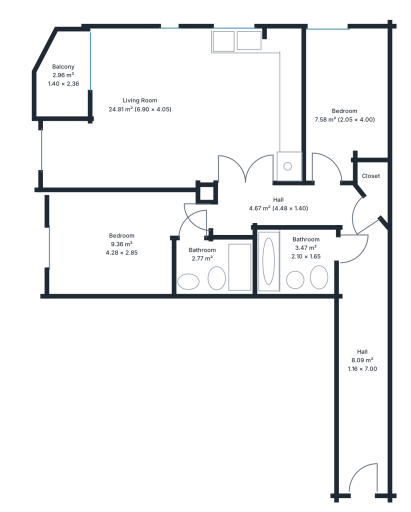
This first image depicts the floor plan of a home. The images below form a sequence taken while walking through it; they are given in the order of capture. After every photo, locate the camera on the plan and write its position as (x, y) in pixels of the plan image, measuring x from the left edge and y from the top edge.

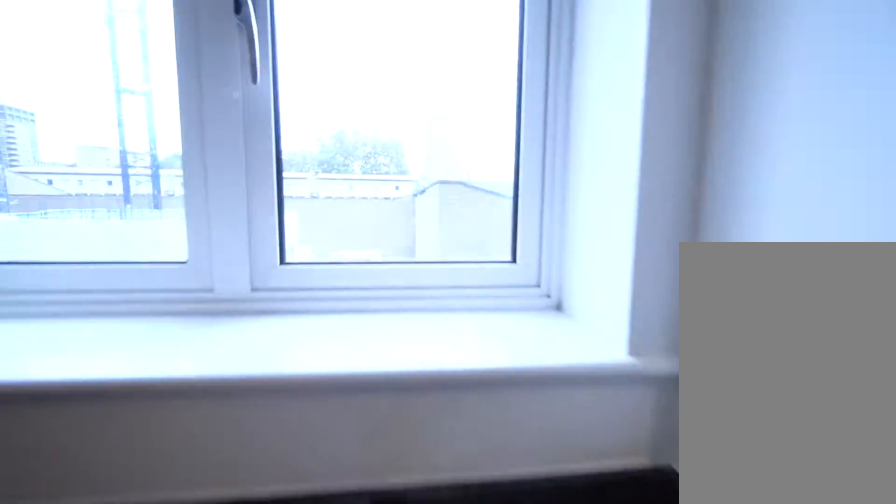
(258, 76)
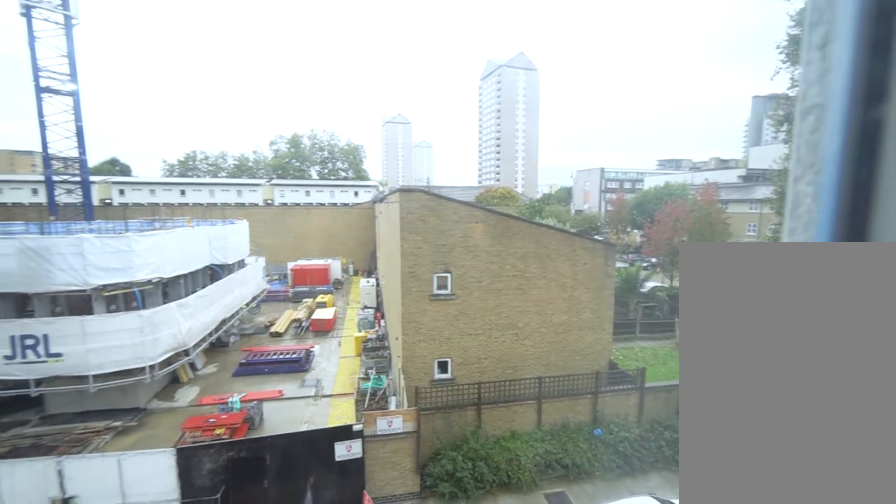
(240, 55)
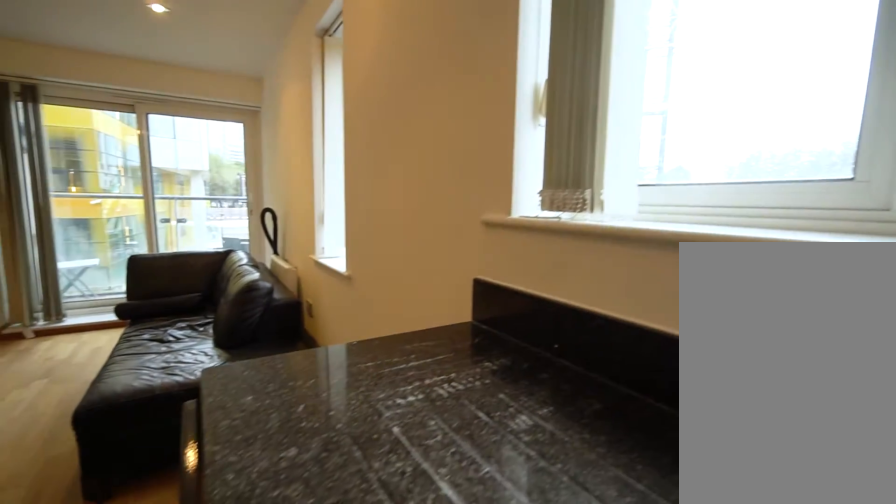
(240, 55)
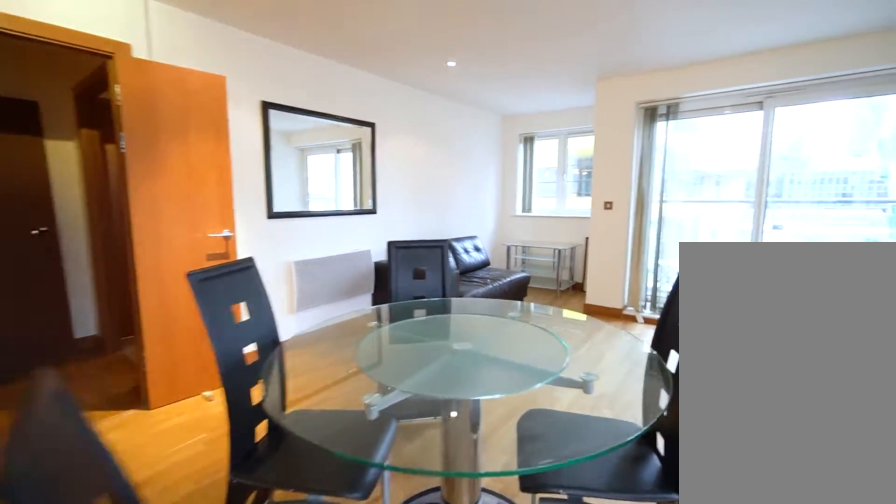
(229, 66)
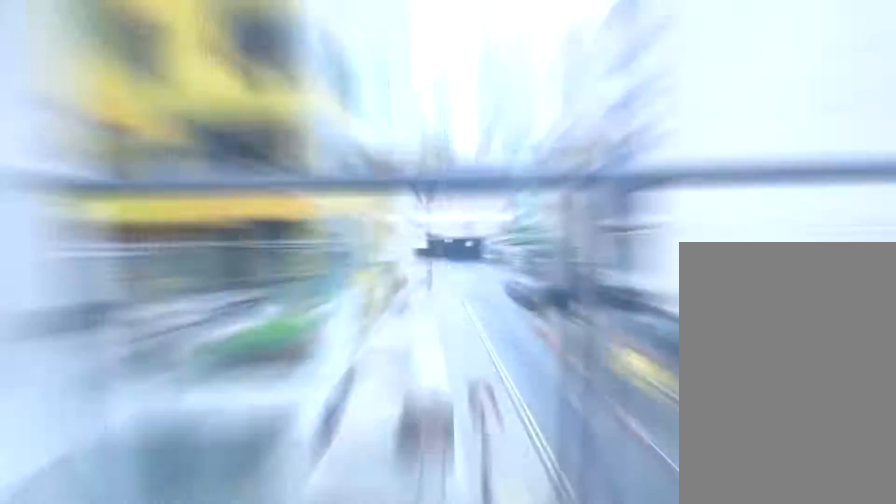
(73, 70)
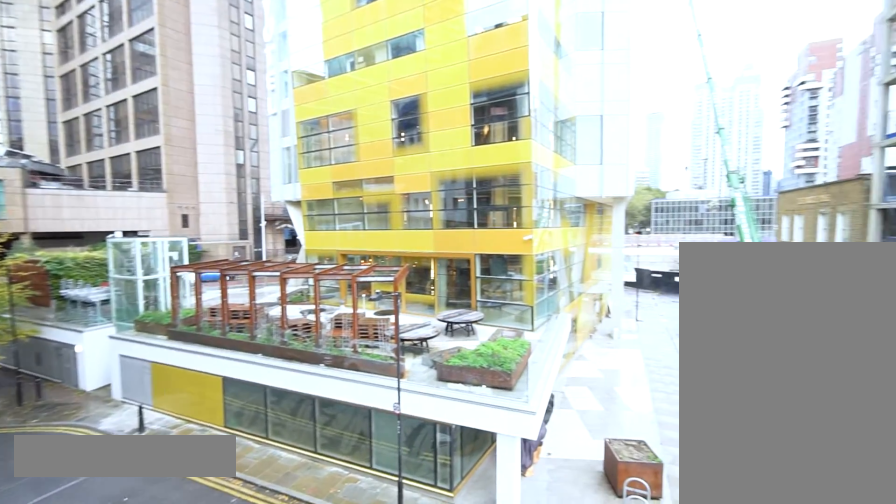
(63, 69)
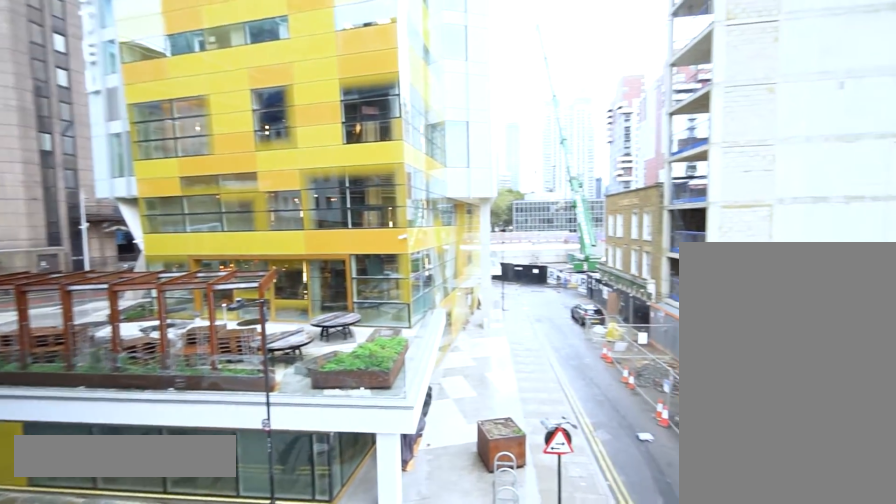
(63, 69)
